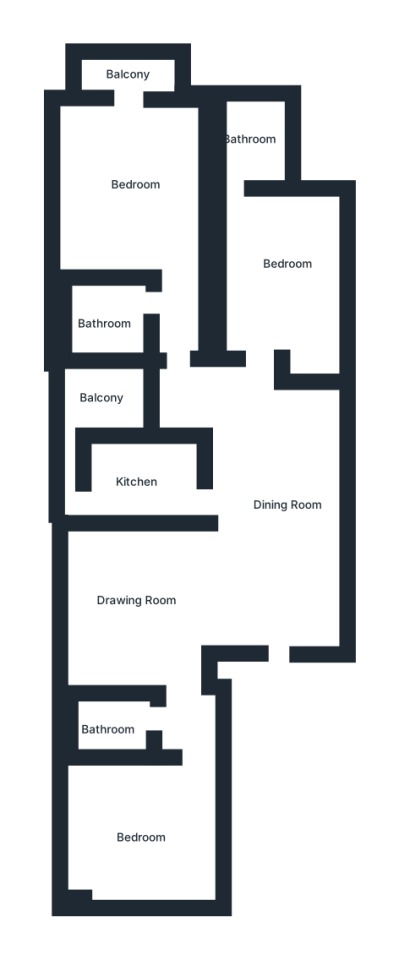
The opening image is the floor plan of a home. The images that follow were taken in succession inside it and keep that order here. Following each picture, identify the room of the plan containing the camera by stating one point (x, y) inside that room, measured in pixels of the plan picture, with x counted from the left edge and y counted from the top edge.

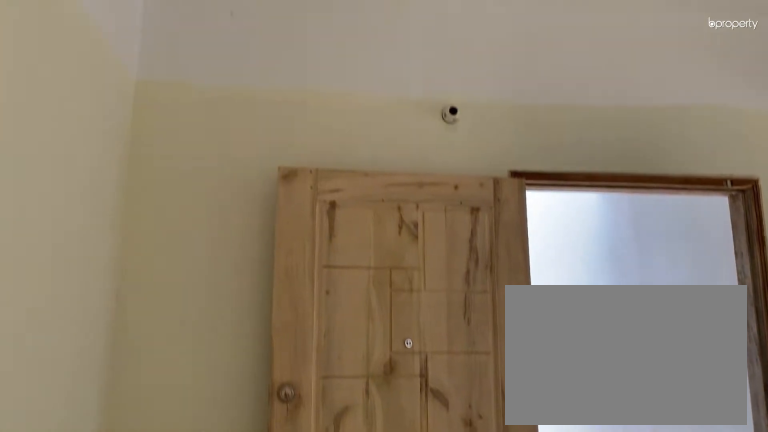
(274, 492)
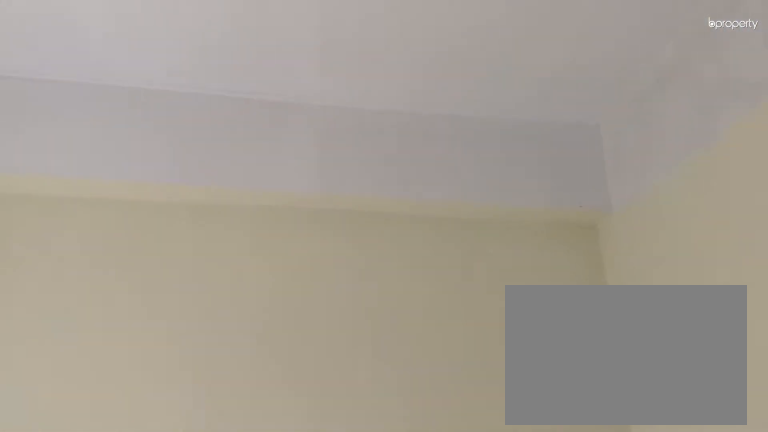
(140, 834)
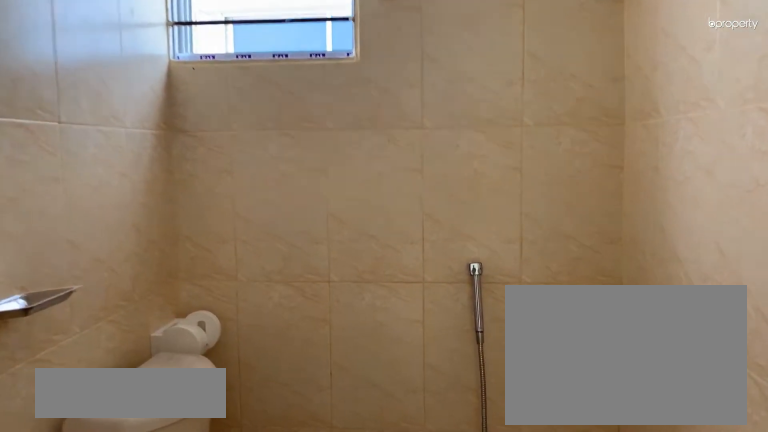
(116, 720)
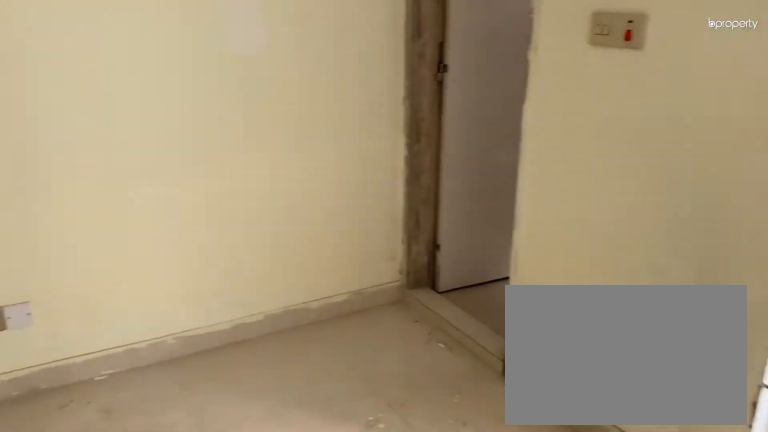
(273, 274)
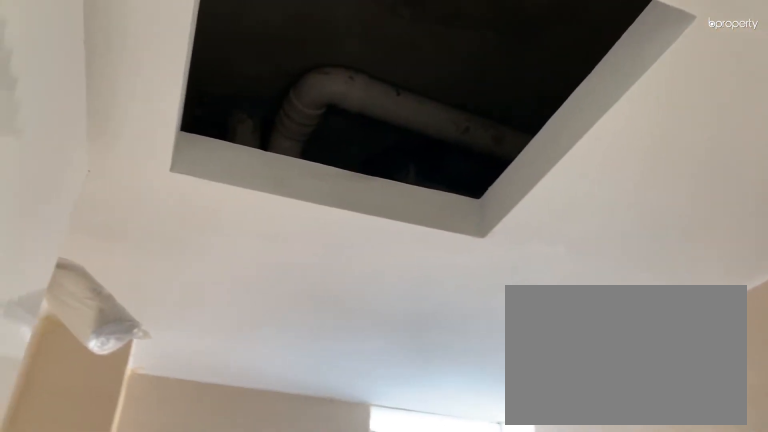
(251, 145)
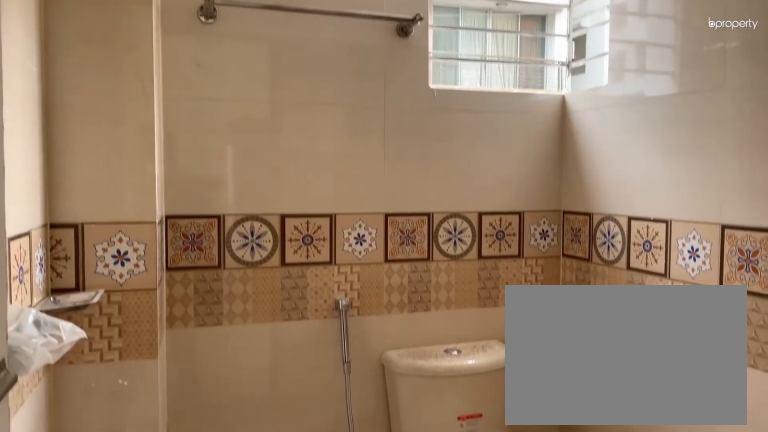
(251, 145)
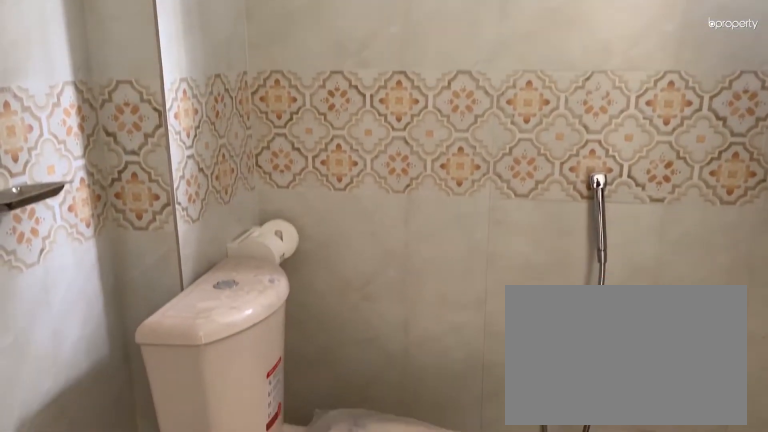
(105, 319)
